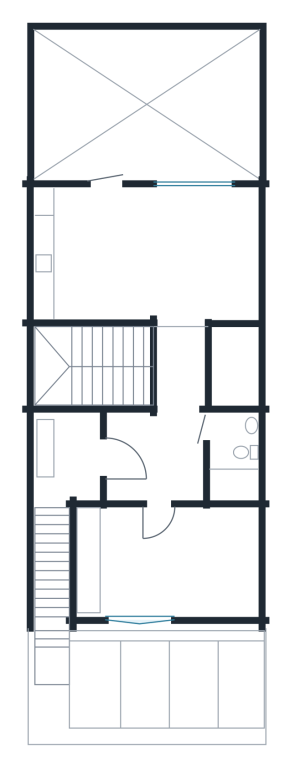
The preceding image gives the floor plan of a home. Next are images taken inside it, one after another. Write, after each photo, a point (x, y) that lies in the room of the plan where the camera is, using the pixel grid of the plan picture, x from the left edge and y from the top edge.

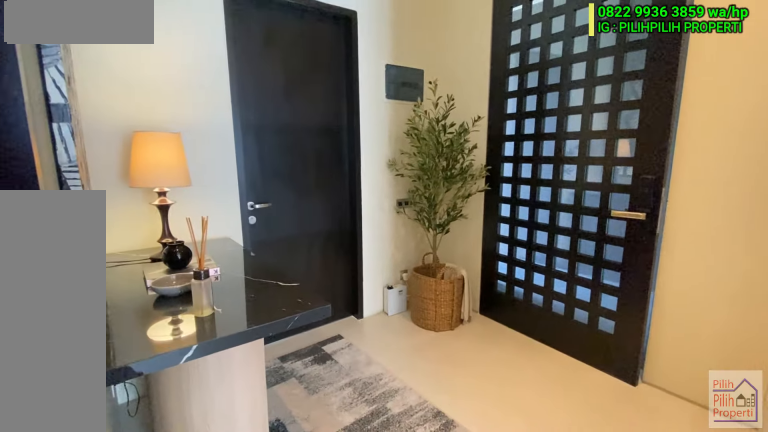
(151, 455)
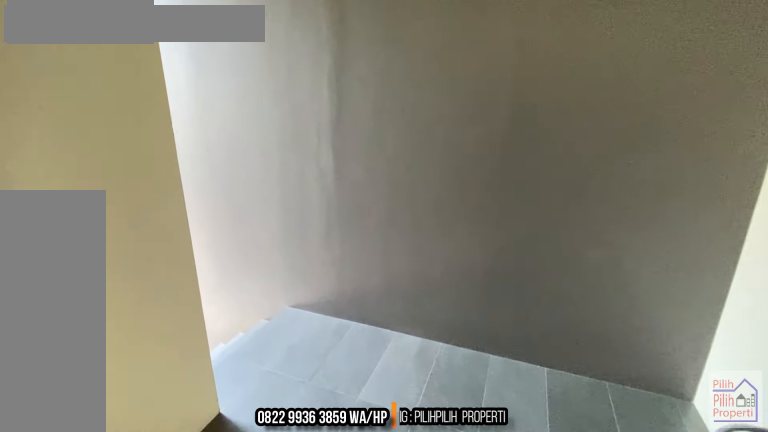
(65, 502)
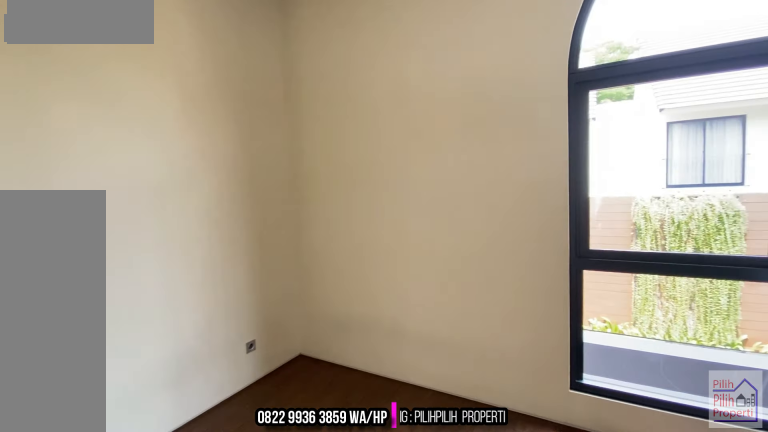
(162, 566)
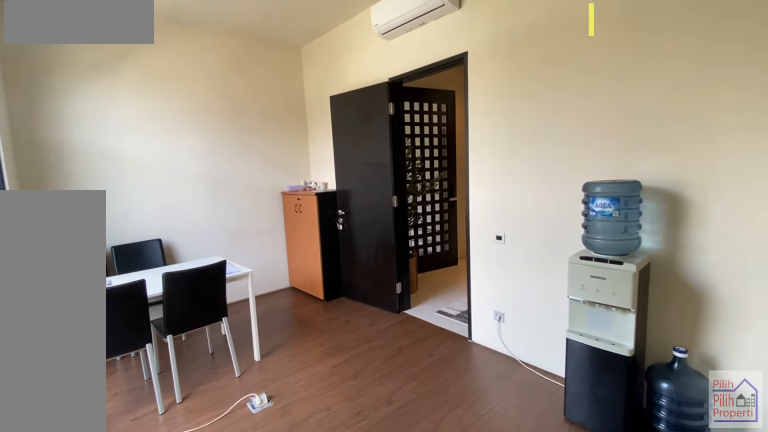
(162, 566)
